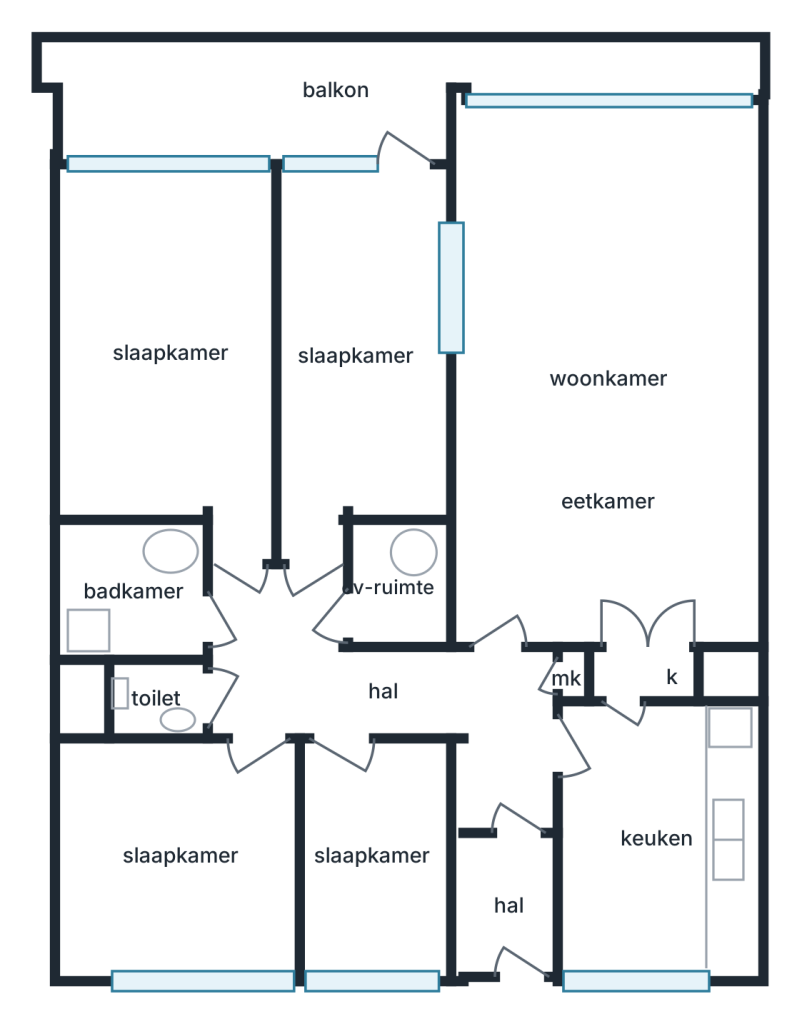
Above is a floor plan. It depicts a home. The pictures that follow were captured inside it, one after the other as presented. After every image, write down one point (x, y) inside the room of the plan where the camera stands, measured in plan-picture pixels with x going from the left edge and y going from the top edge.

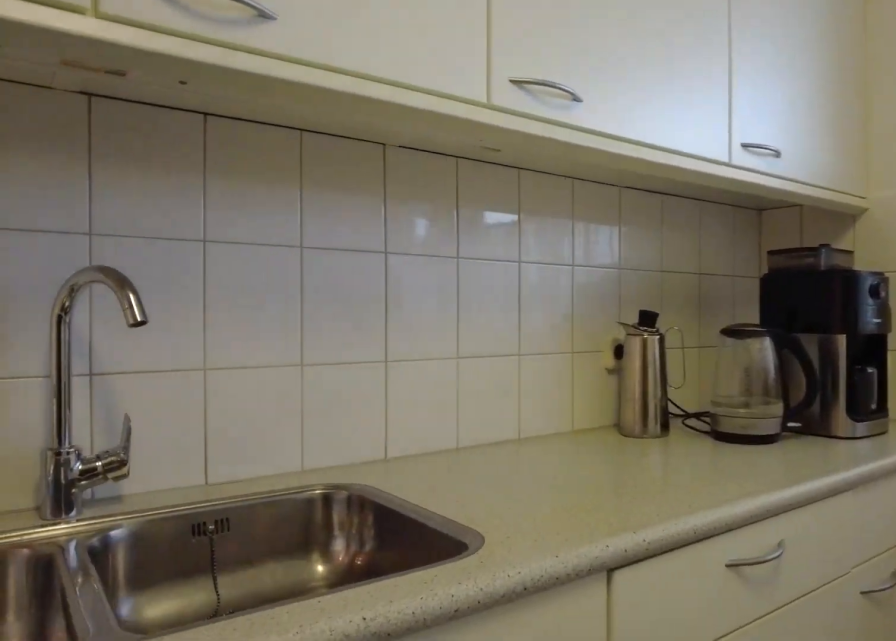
(656, 838)
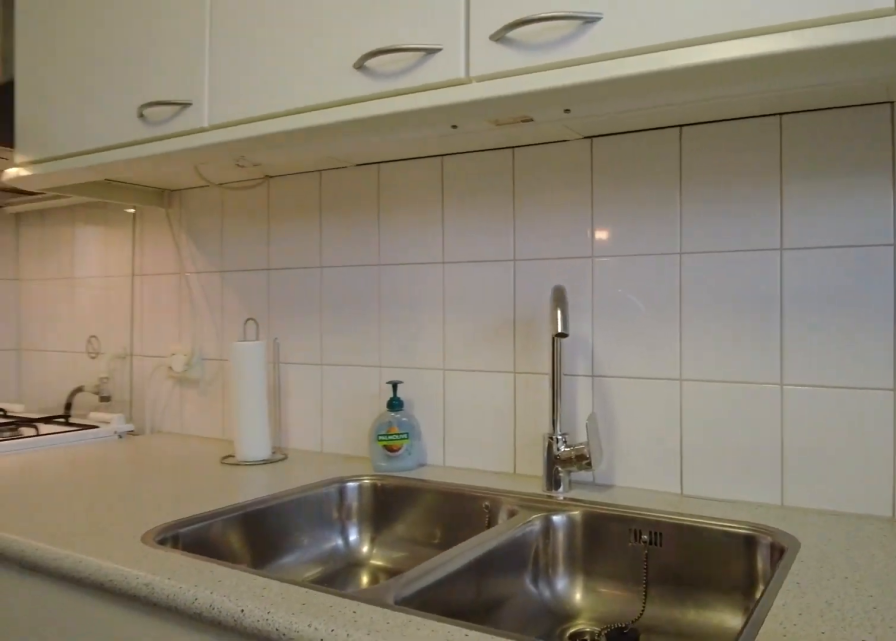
(656, 838)
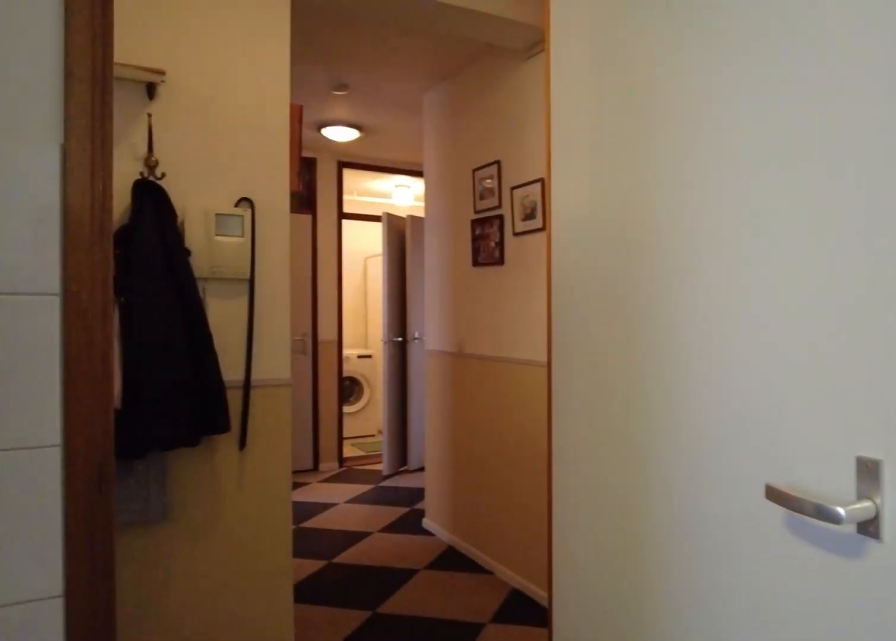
(656, 838)
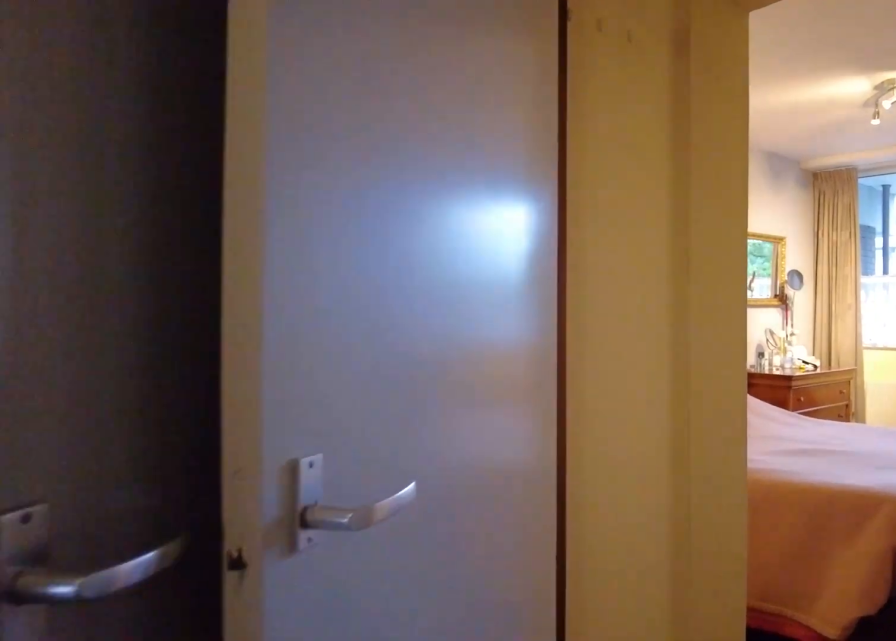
(409, 734)
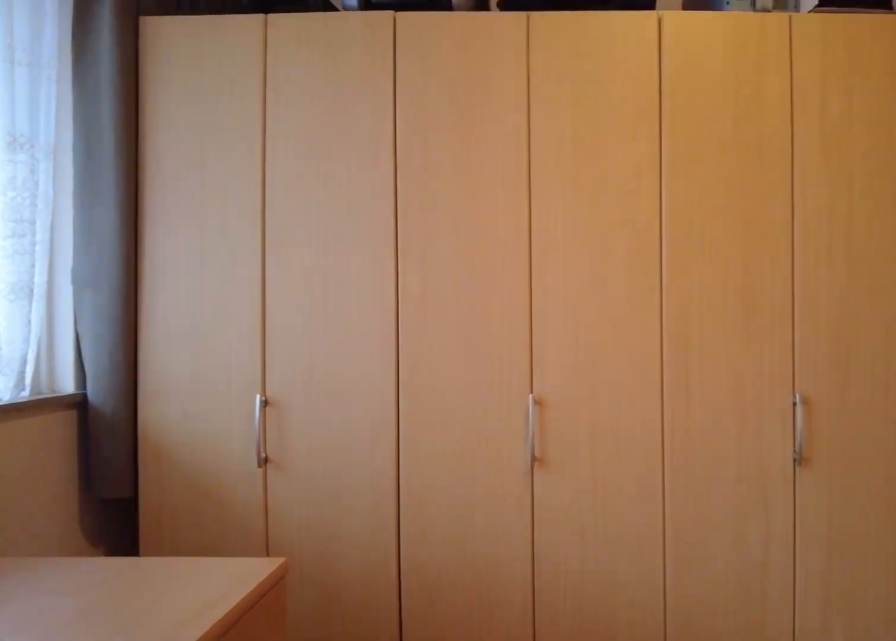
(179, 854)
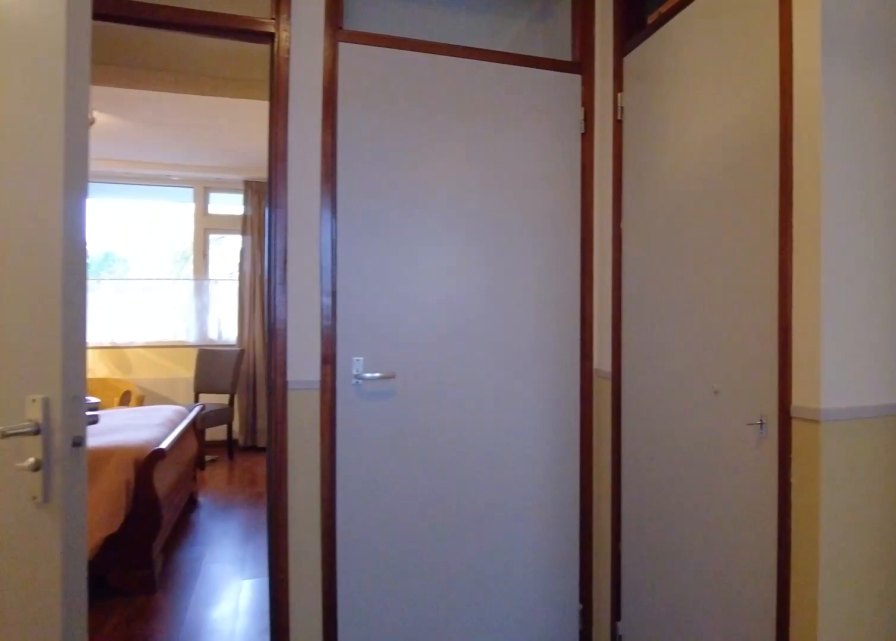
(409, 733)
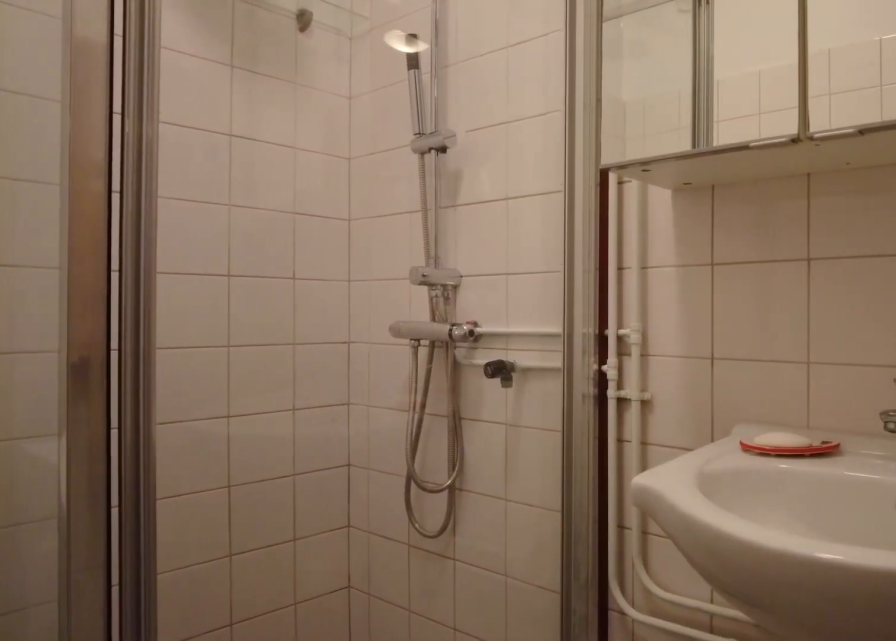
(134, 591)
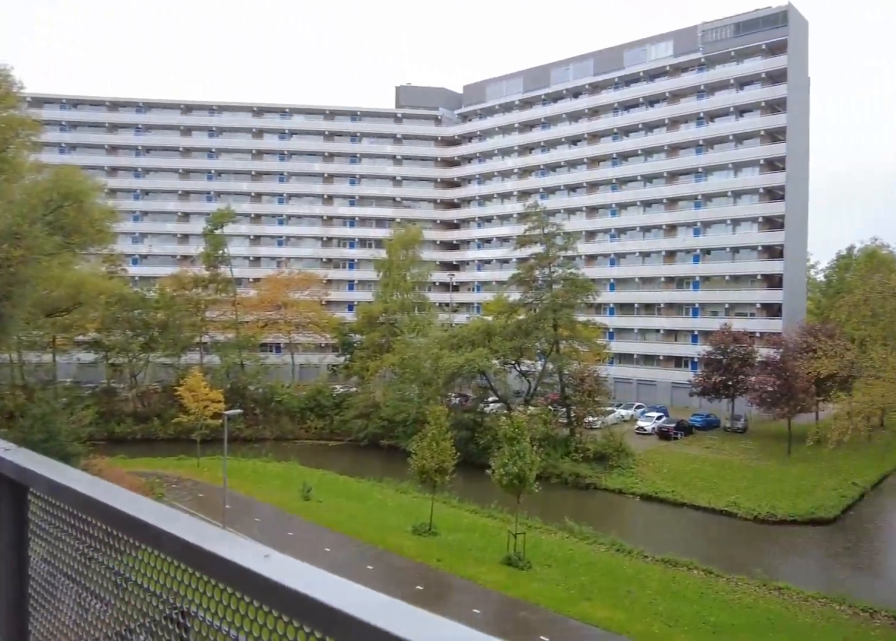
(337, 91)
